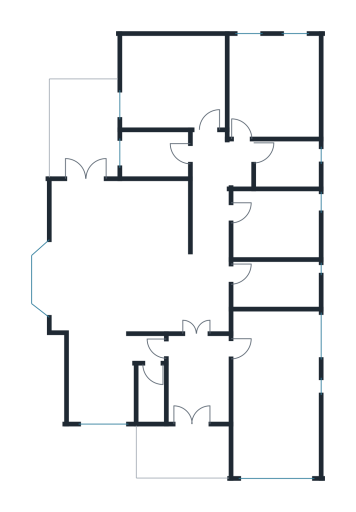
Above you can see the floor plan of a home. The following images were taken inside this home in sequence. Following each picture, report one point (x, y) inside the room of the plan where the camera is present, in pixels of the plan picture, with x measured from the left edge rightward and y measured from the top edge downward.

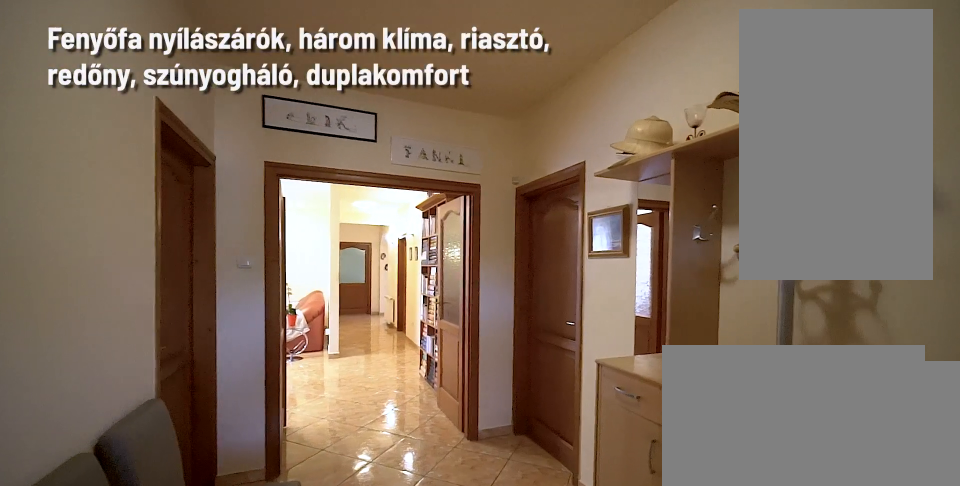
(197, 378)
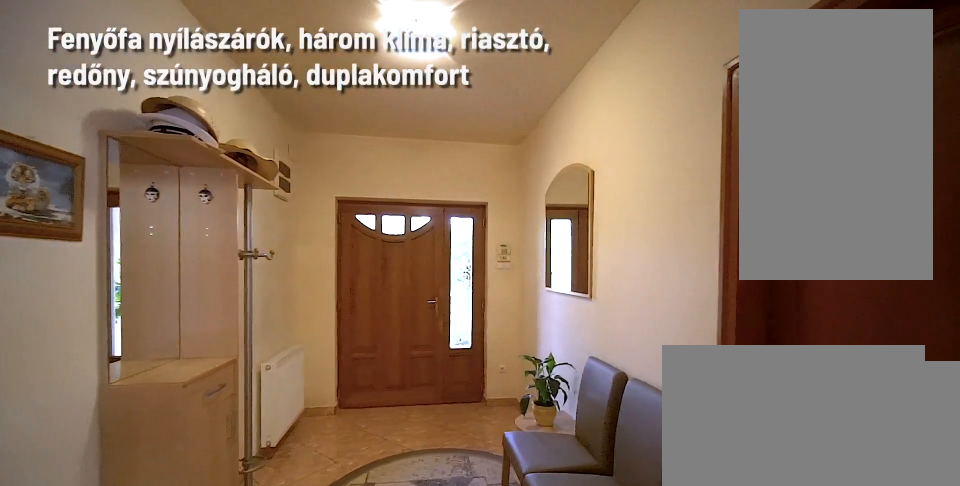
(197, 378)
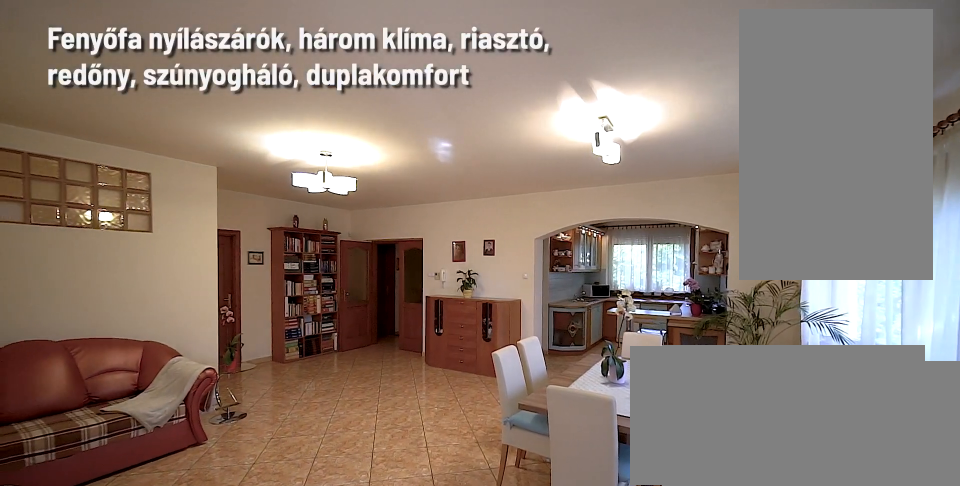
(116, 265)
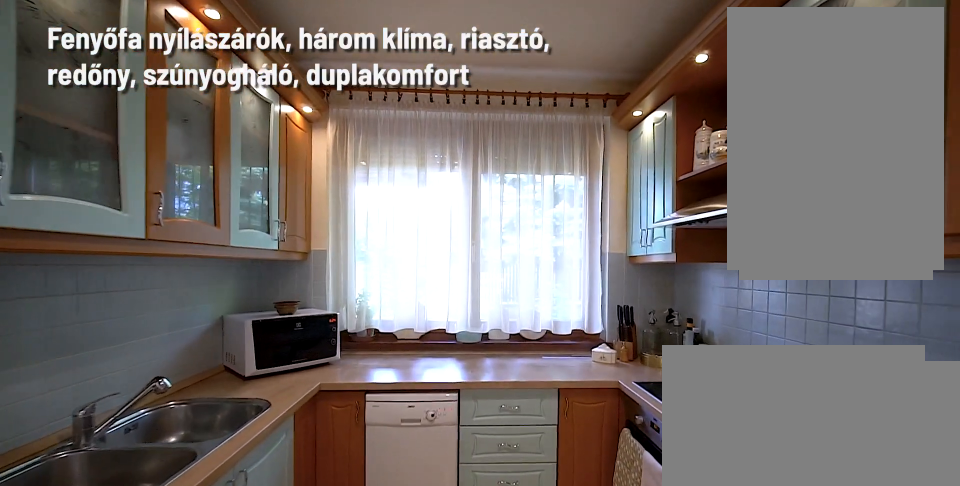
(102, 377)
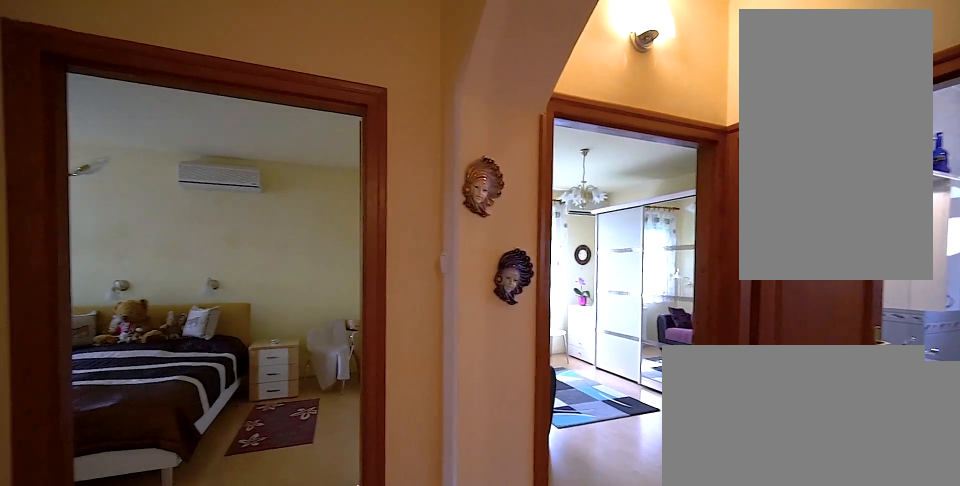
(211, 227)
